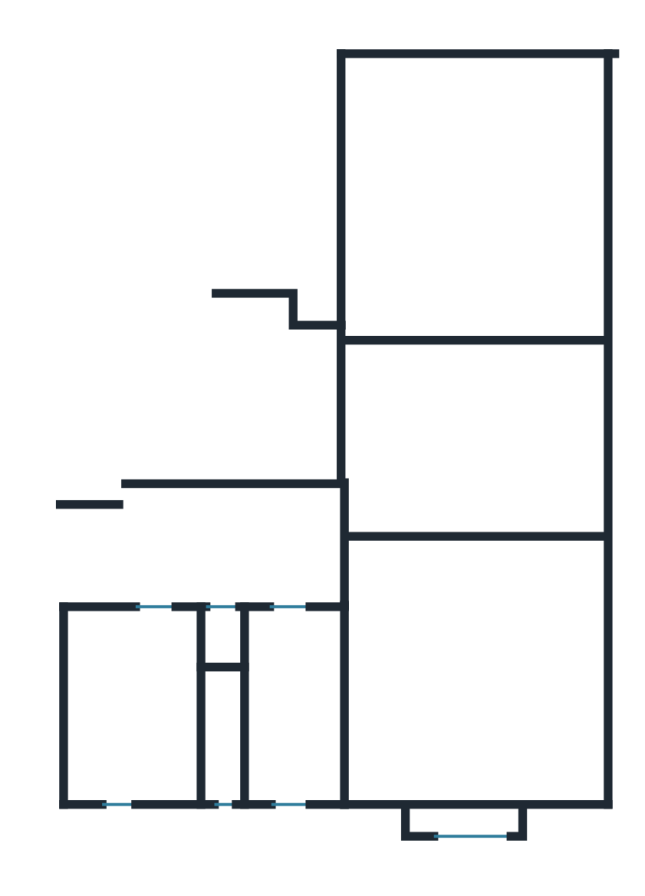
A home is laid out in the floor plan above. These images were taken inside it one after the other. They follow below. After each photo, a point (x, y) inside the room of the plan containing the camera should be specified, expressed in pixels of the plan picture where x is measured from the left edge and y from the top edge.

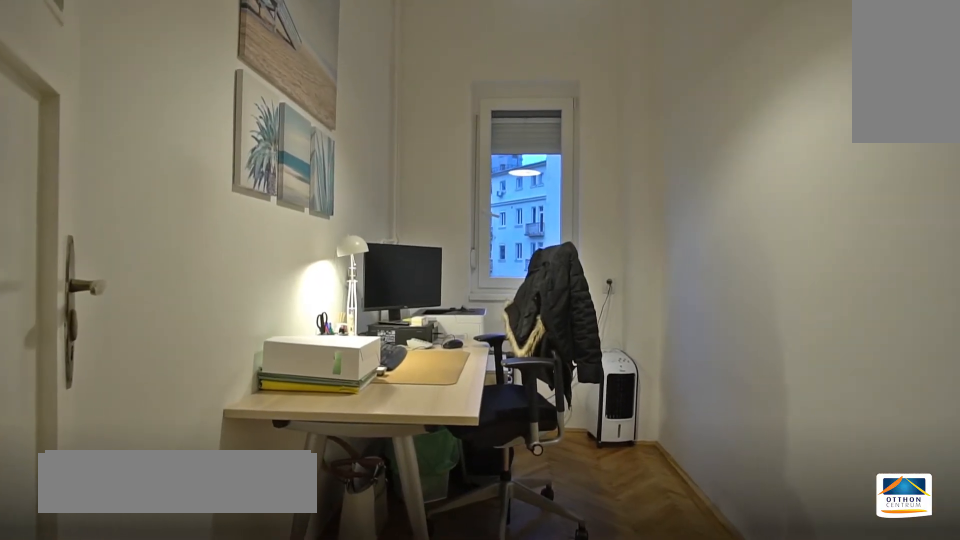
(297, 711)
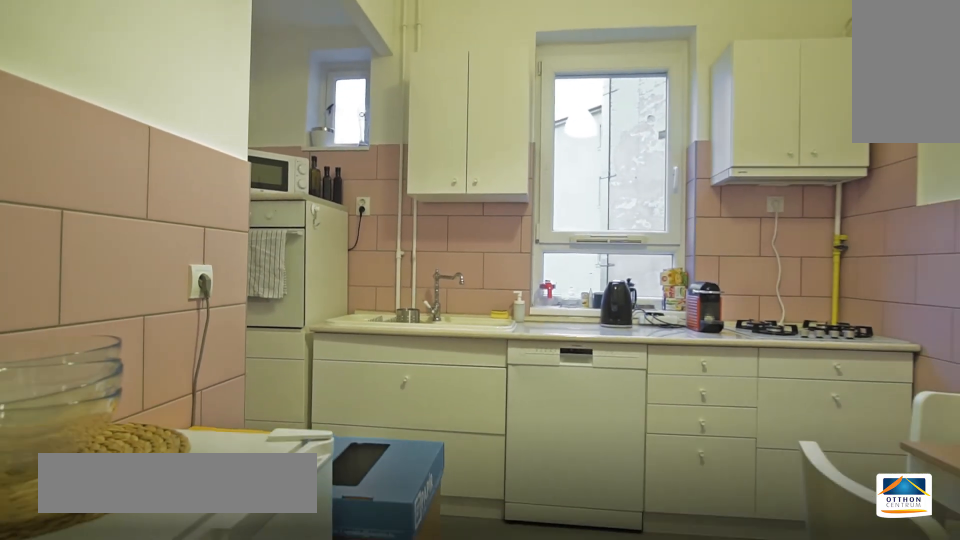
(136, 711)
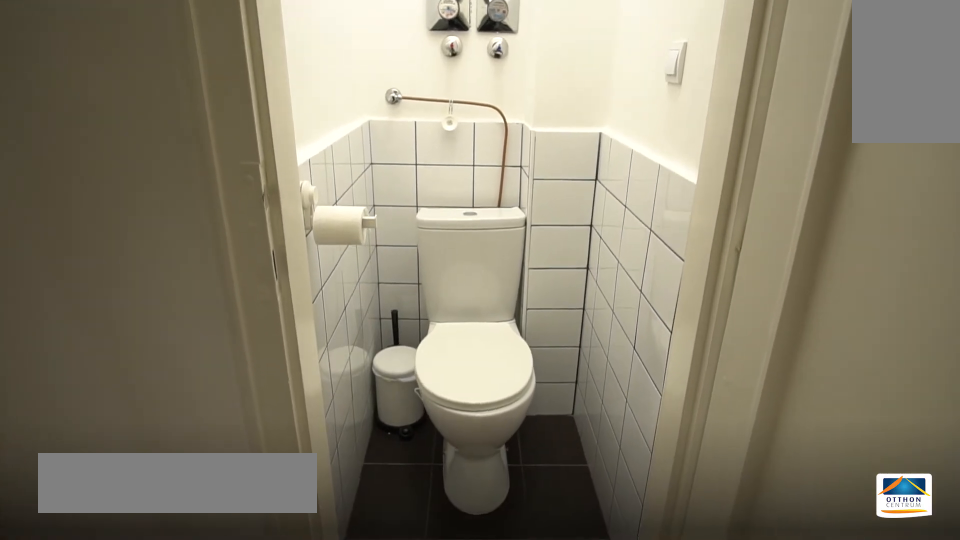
(221, 641)
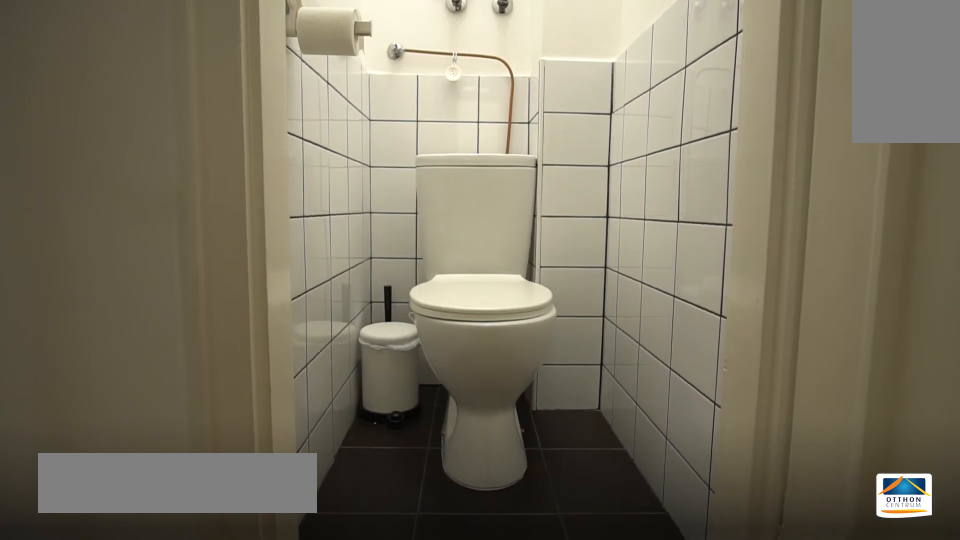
(221, 642)
